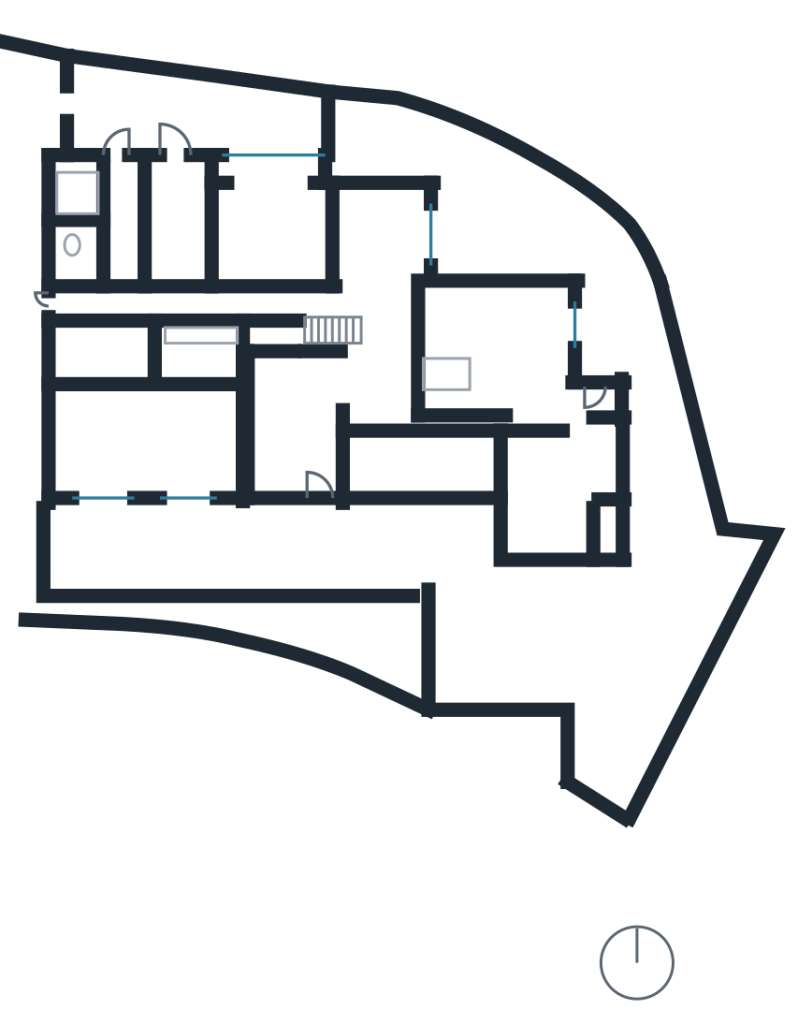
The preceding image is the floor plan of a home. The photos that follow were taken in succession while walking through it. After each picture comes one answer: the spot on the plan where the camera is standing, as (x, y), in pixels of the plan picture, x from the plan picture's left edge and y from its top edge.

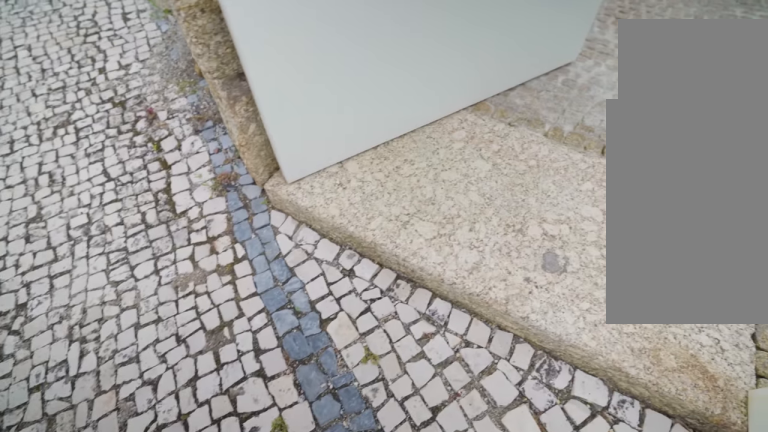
(435, 732)
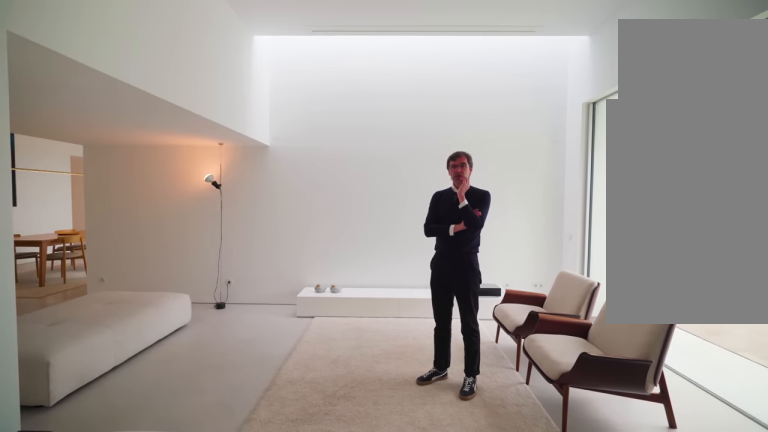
(528, 361)
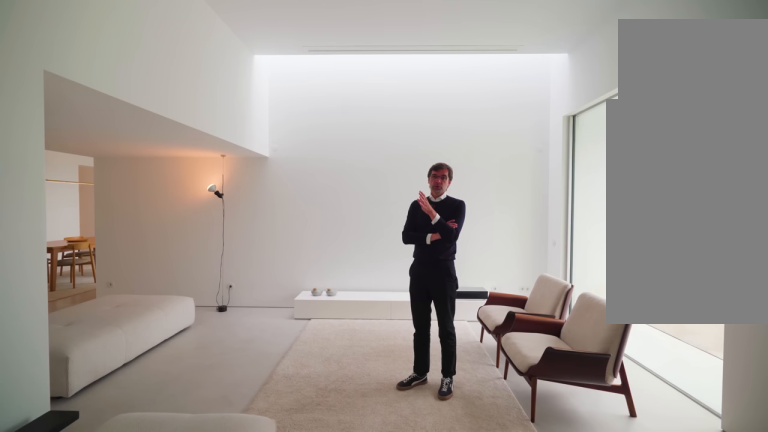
(527, 363)
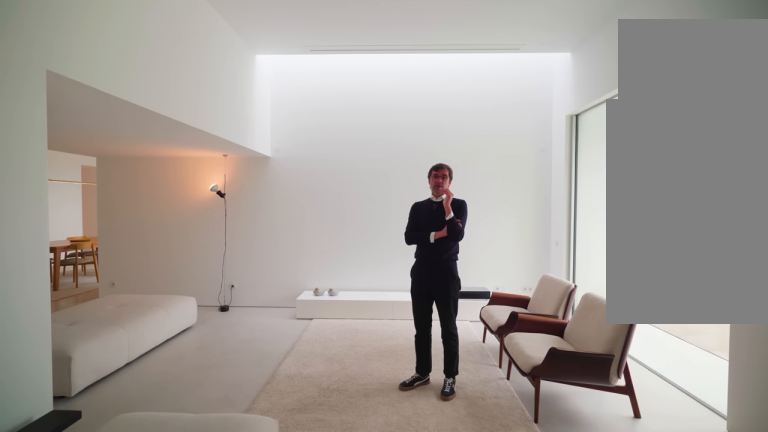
(527, 362)
